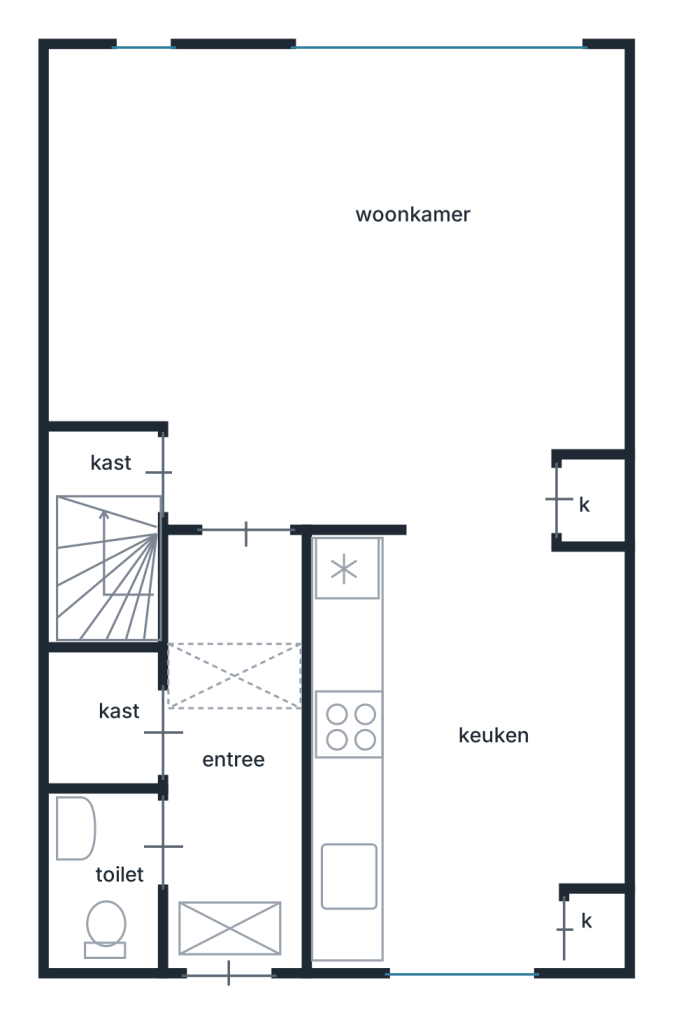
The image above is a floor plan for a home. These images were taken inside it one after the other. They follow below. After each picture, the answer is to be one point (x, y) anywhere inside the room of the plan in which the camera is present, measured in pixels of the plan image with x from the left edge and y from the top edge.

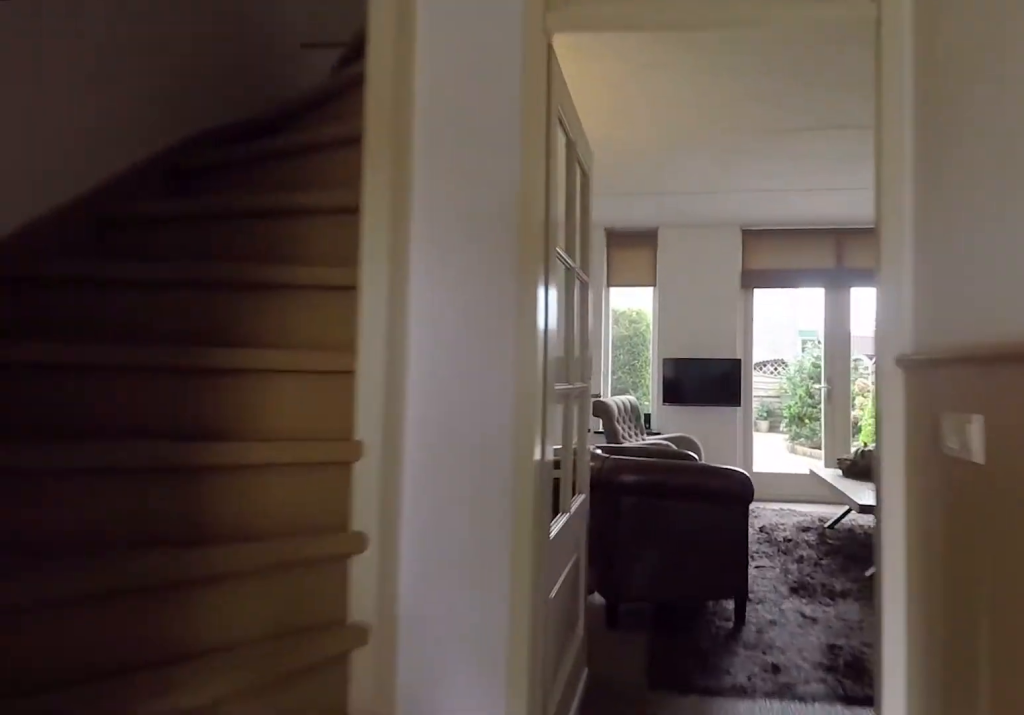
(236, 748)
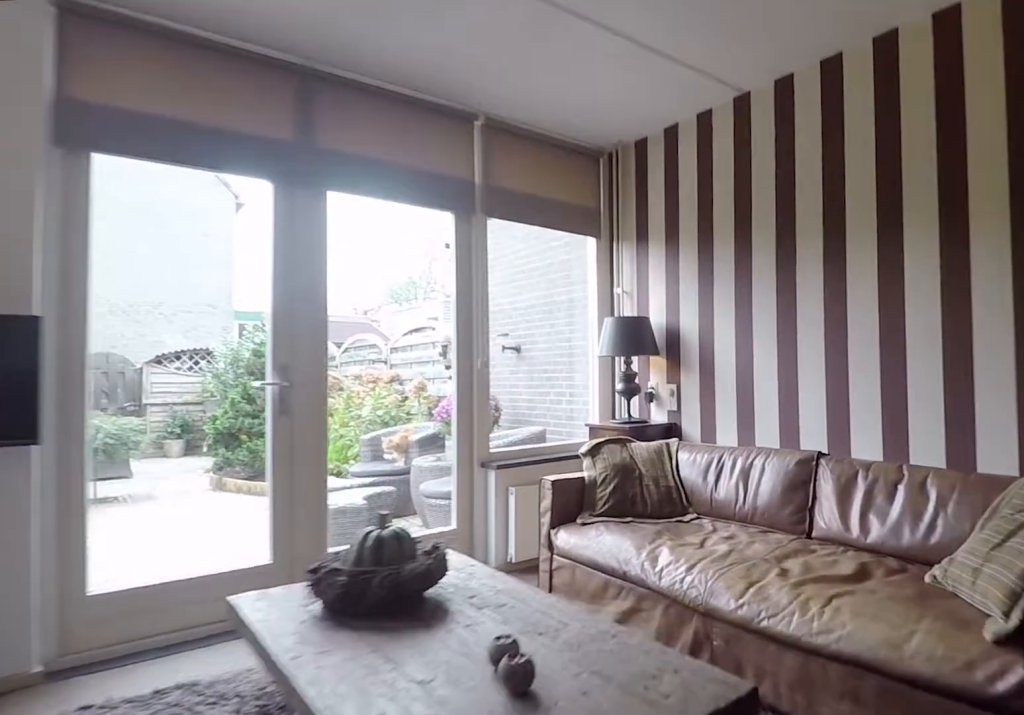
(316, 220)
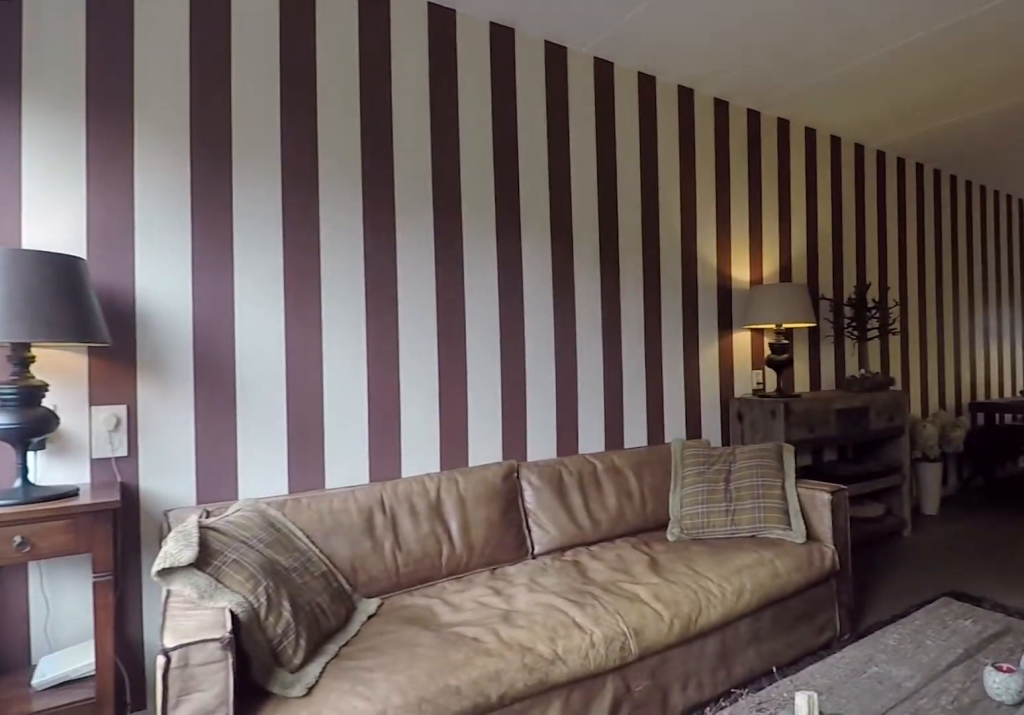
(316, 220)
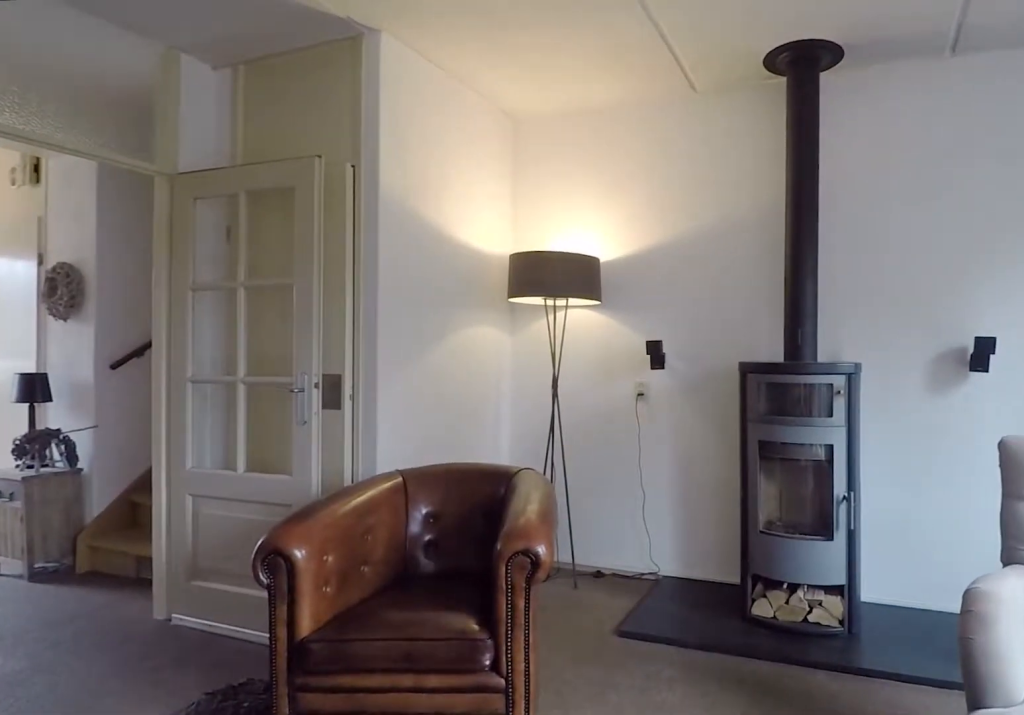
(328, 317)
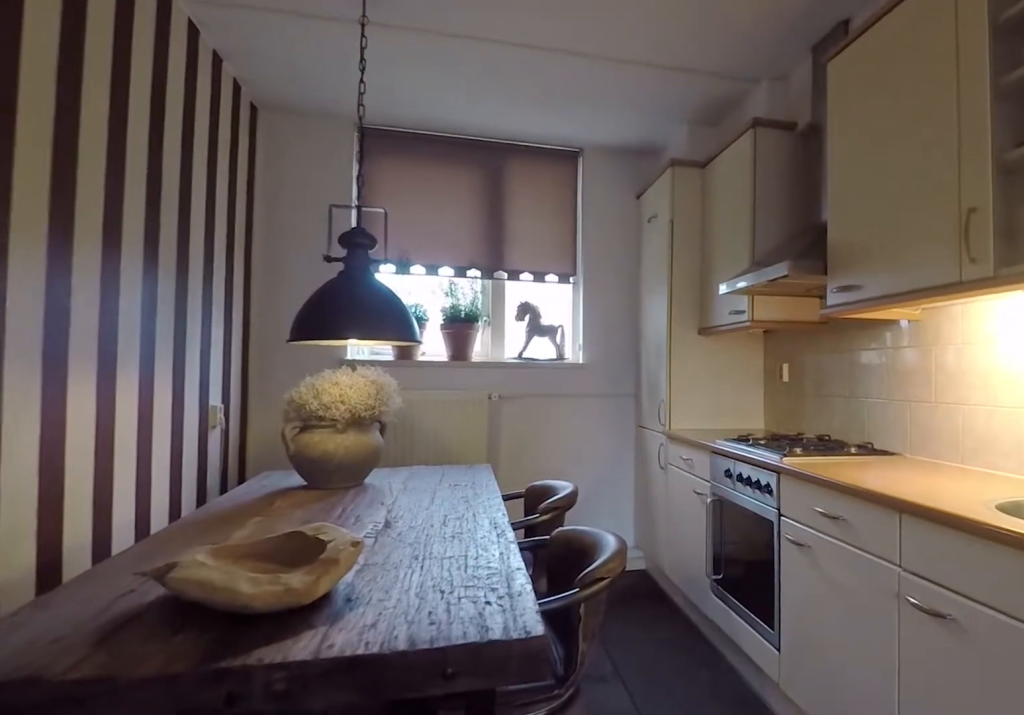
(345, 787)
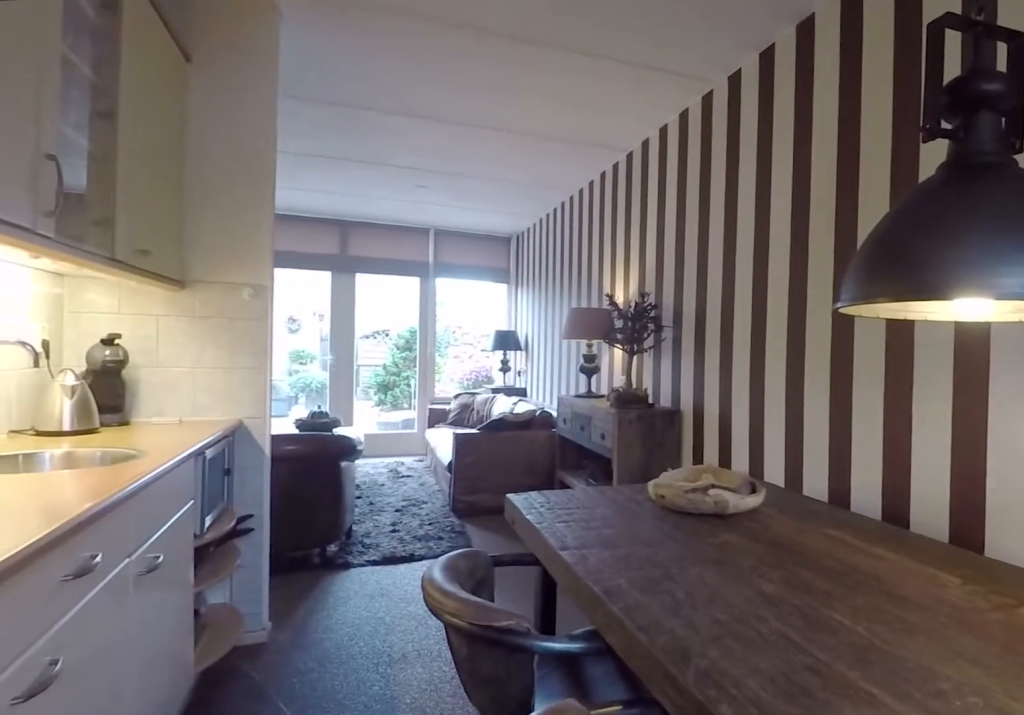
(345, 787)
